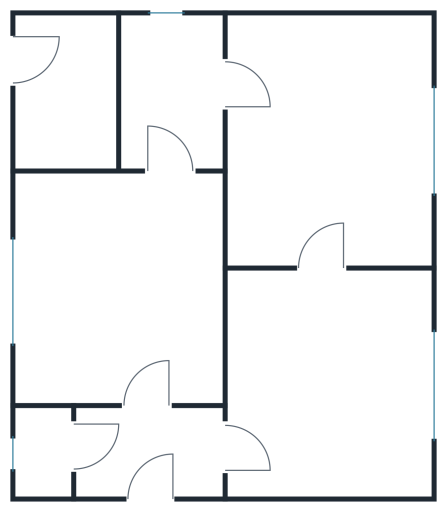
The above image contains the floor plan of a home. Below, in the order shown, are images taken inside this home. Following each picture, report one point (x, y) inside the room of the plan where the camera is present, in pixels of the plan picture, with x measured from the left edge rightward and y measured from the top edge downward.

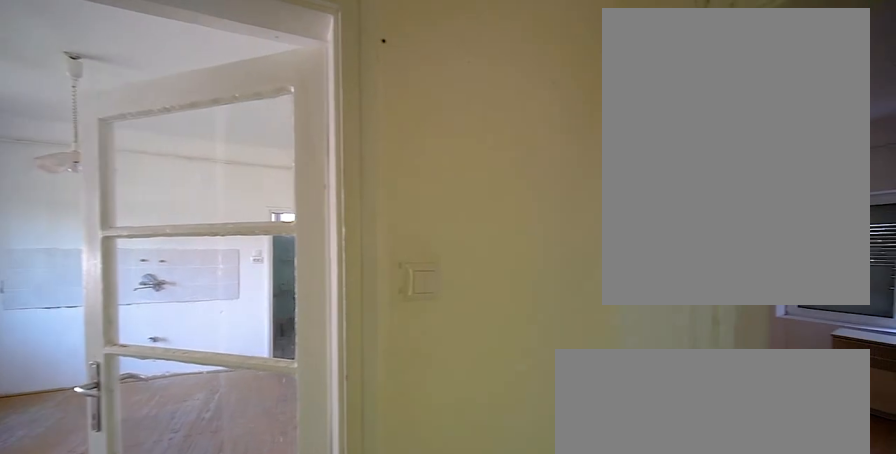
(154, 442)
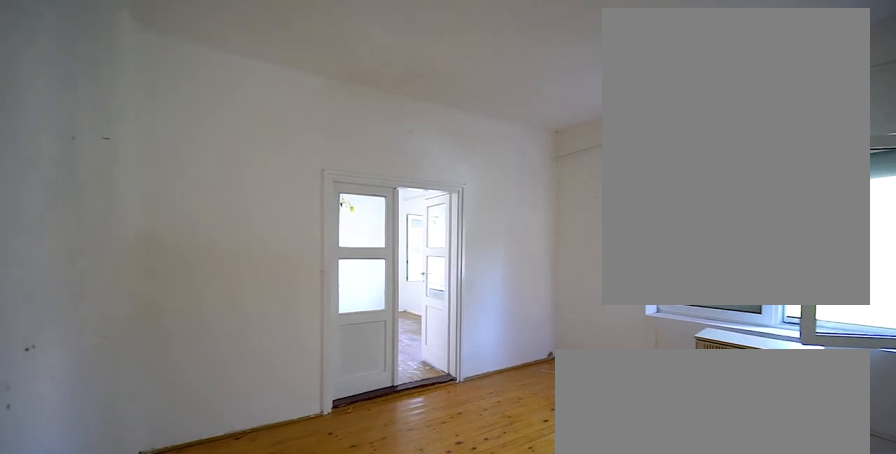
(333, 386)
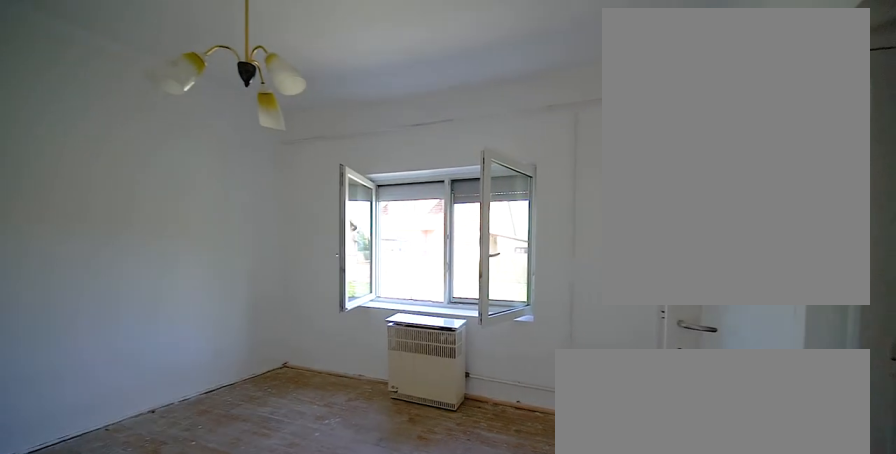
(337, 151)
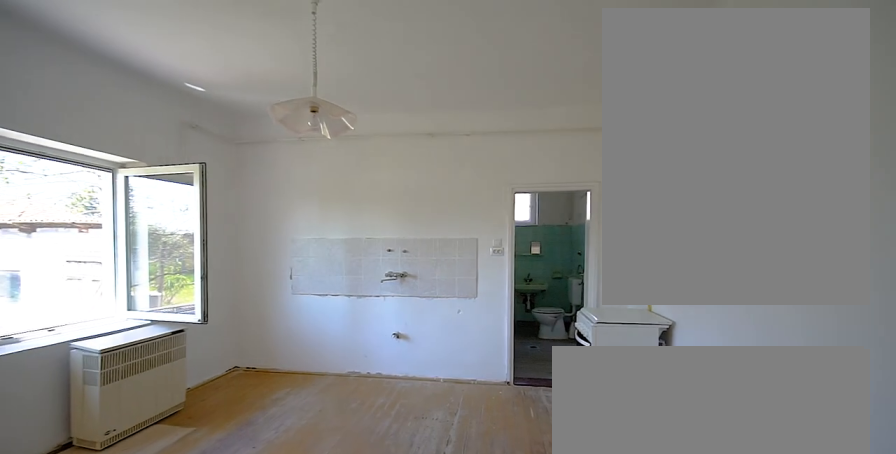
(119, 296)
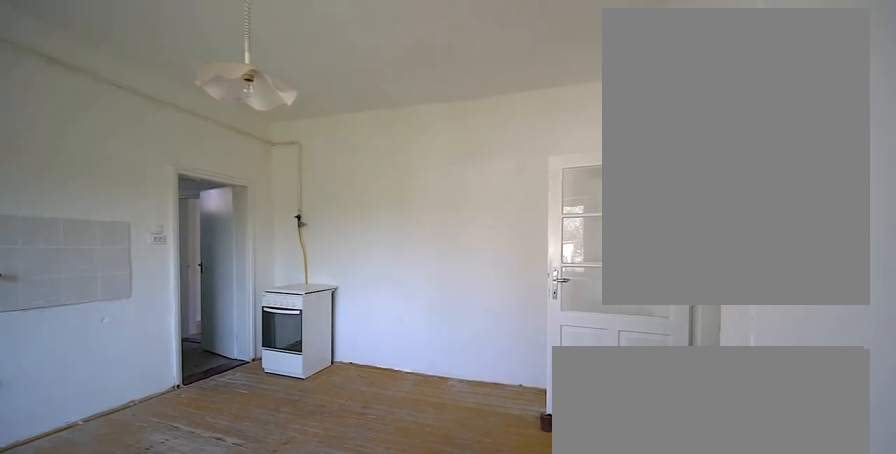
(119, 296)
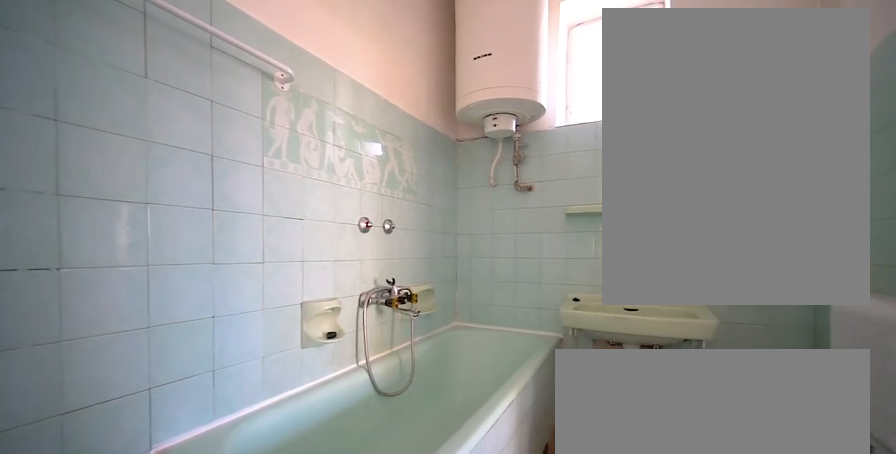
(167, 96)
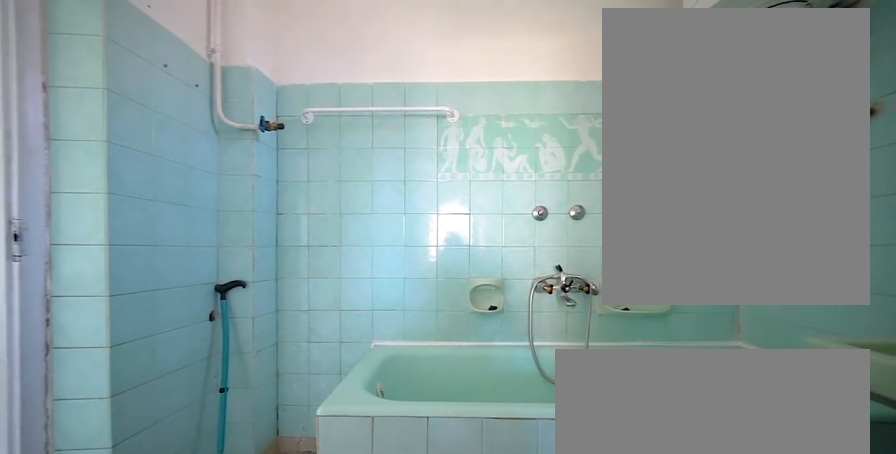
(167, 96)
